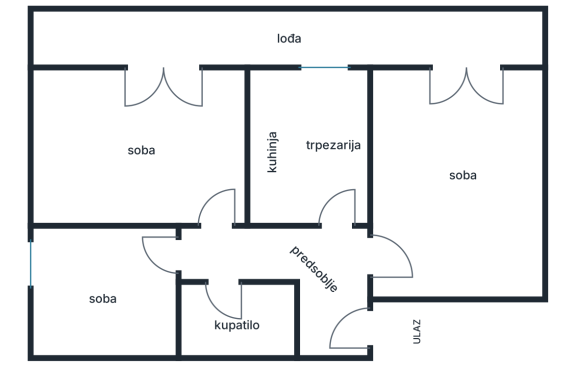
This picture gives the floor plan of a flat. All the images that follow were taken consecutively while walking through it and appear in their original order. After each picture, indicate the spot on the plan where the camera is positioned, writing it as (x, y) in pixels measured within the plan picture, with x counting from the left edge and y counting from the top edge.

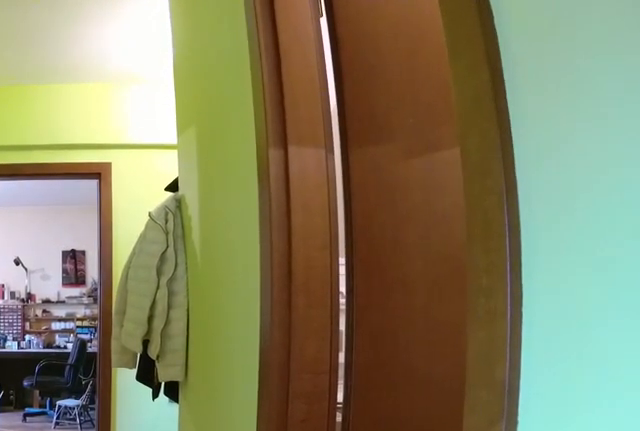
(180, 255)
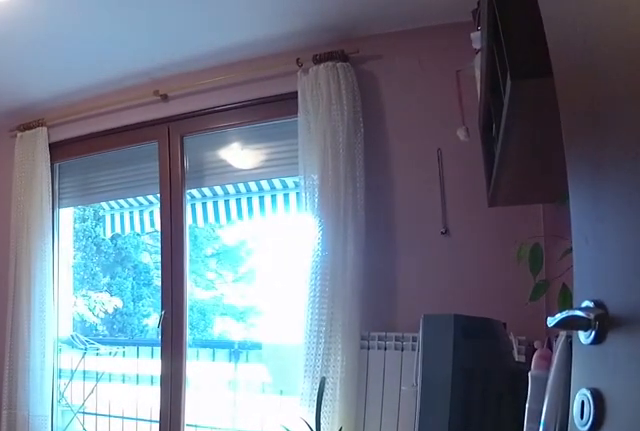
(204, 236)
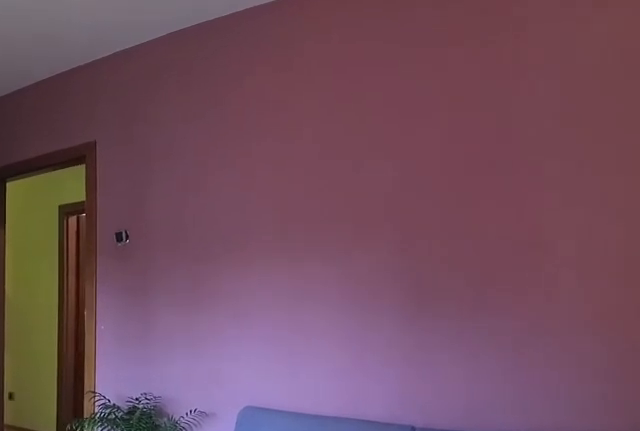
(80, 100)
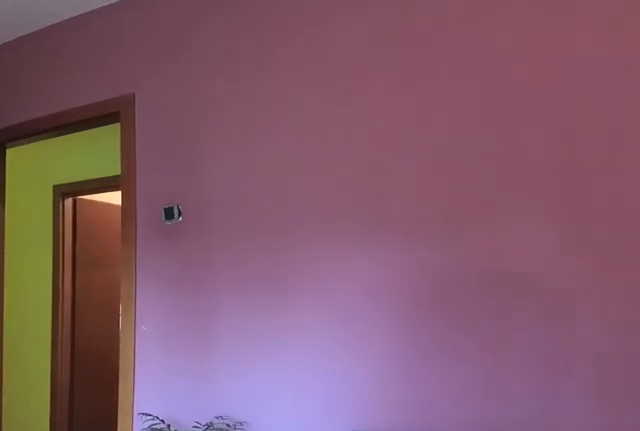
(120, 126)
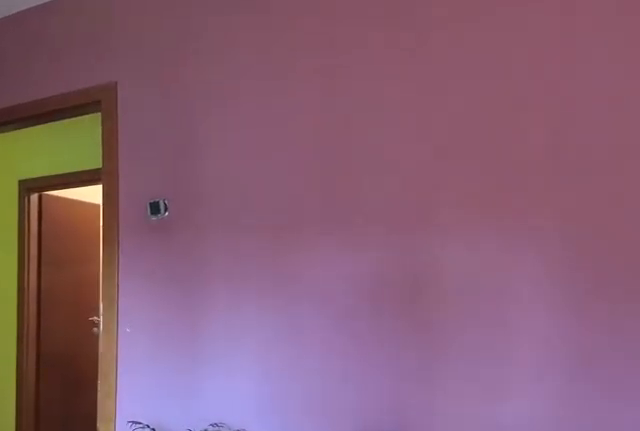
(128, 131)
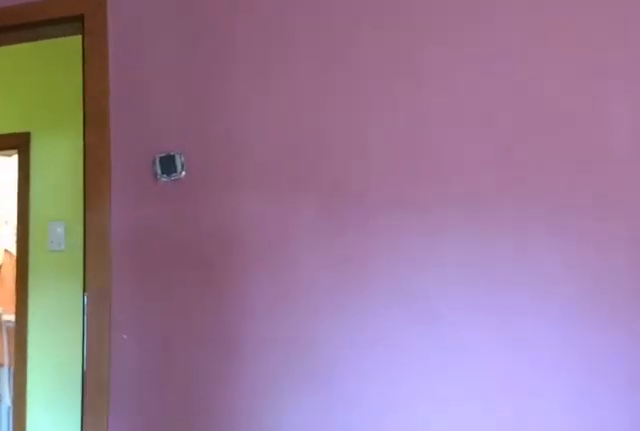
(161, 152)
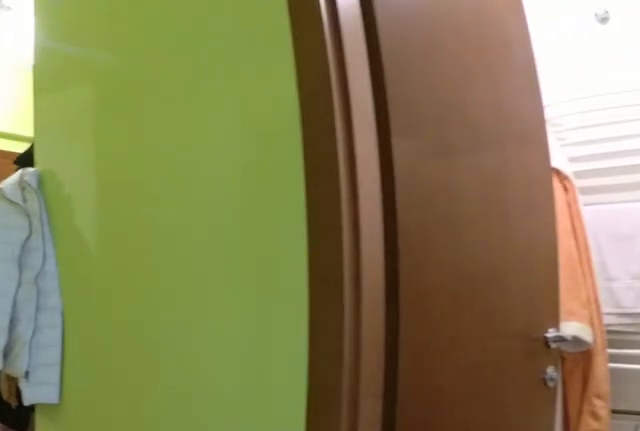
(202, 249)
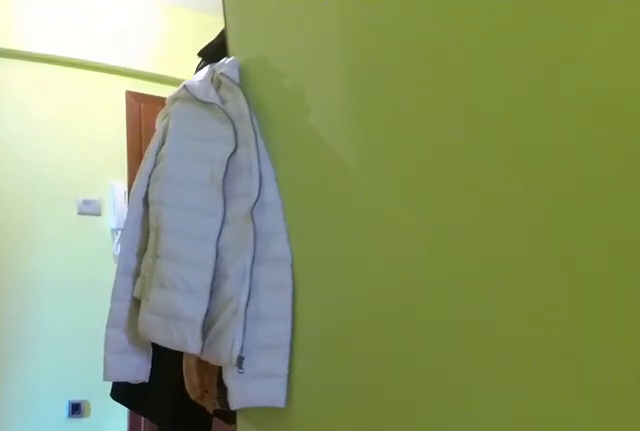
(244, 254)
